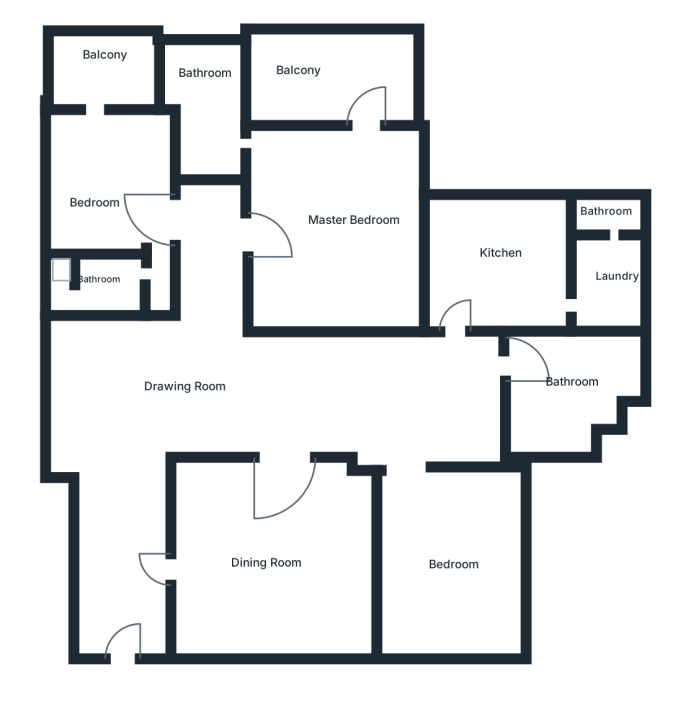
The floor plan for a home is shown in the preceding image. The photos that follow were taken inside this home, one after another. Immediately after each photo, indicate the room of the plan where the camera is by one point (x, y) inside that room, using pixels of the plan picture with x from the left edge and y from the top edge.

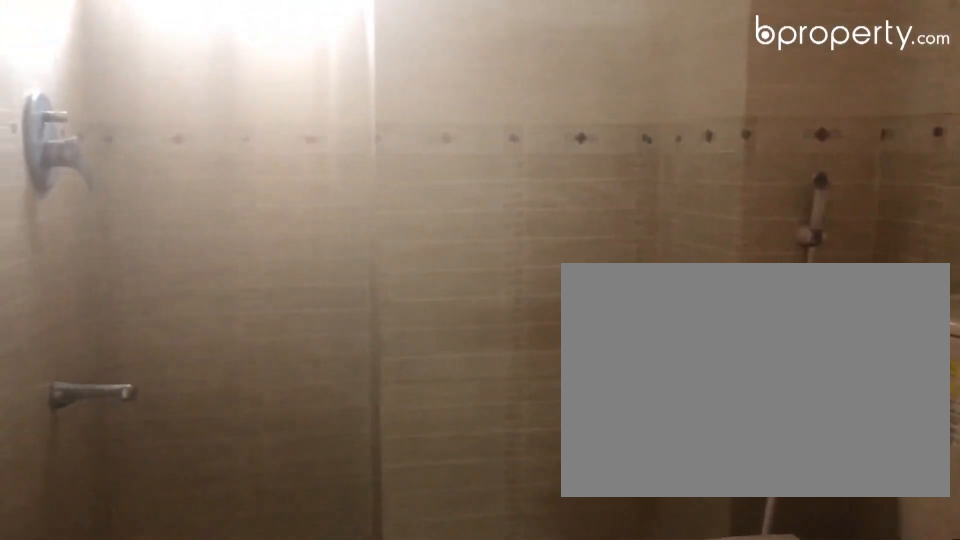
(577, 376)
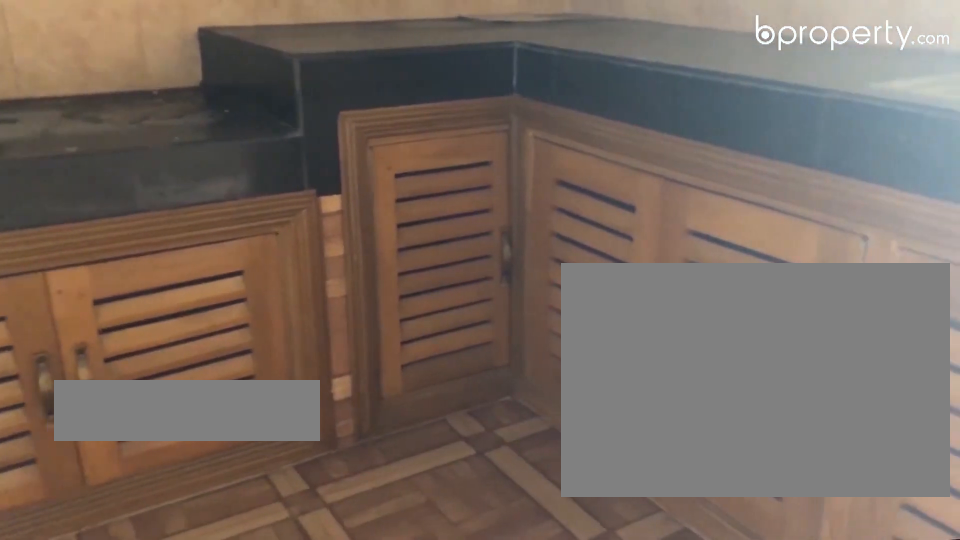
(493, 268)
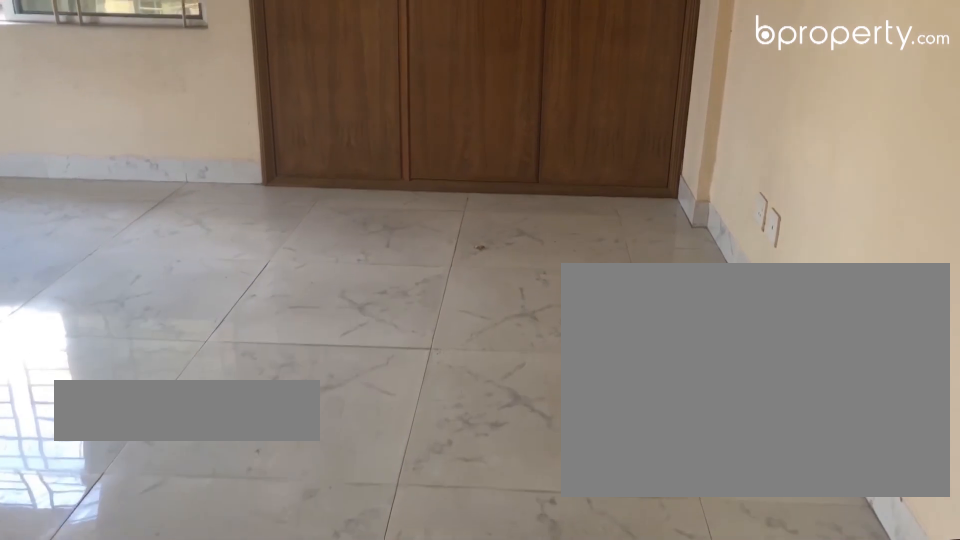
(335, 225)
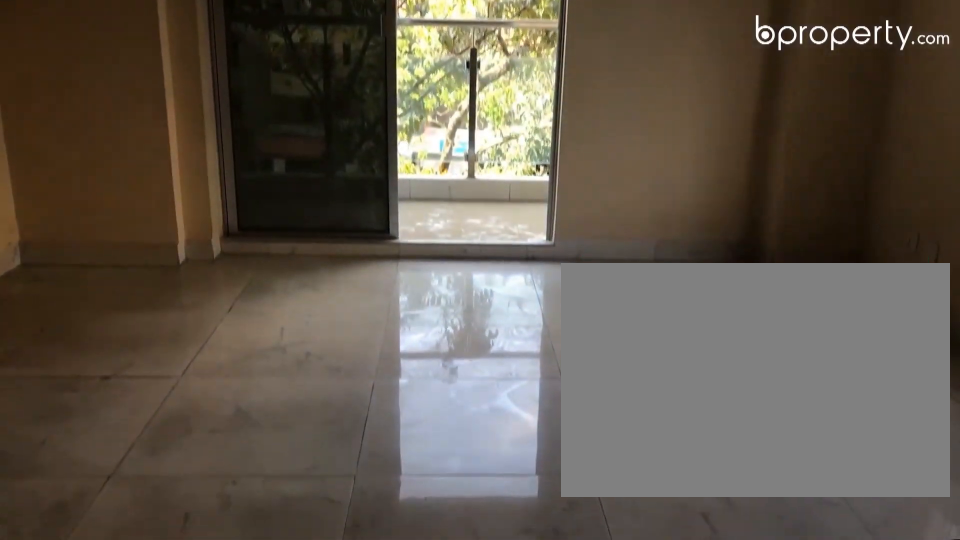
(335, 225)
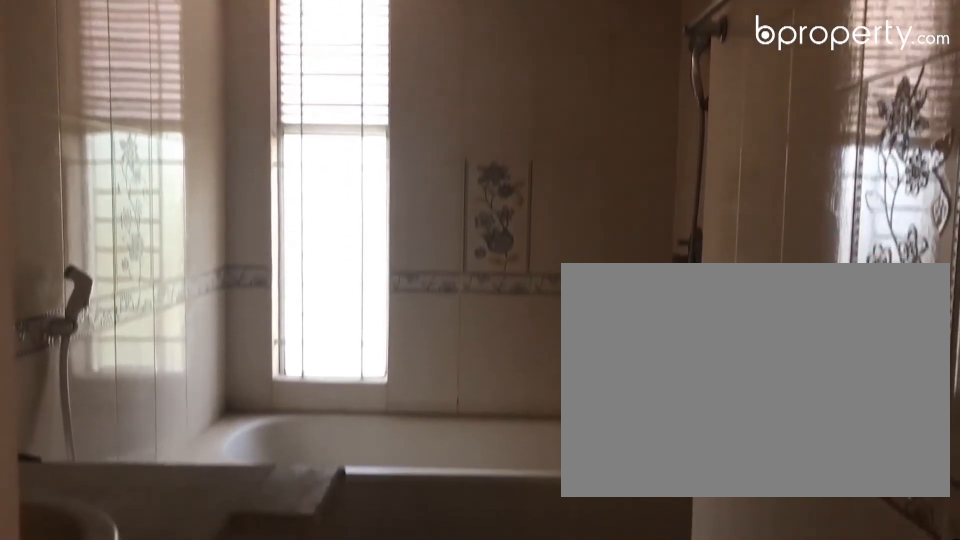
(197, 100)
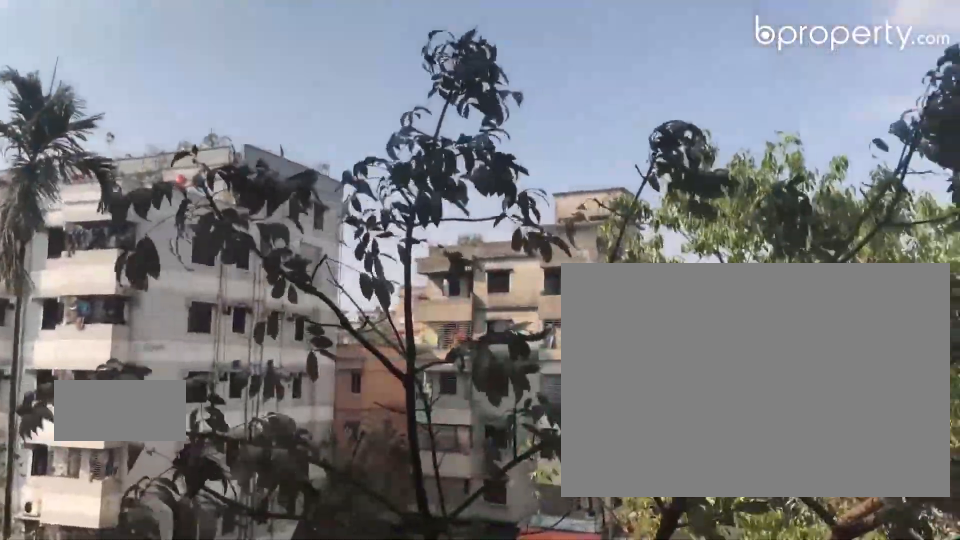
(332, 74)
